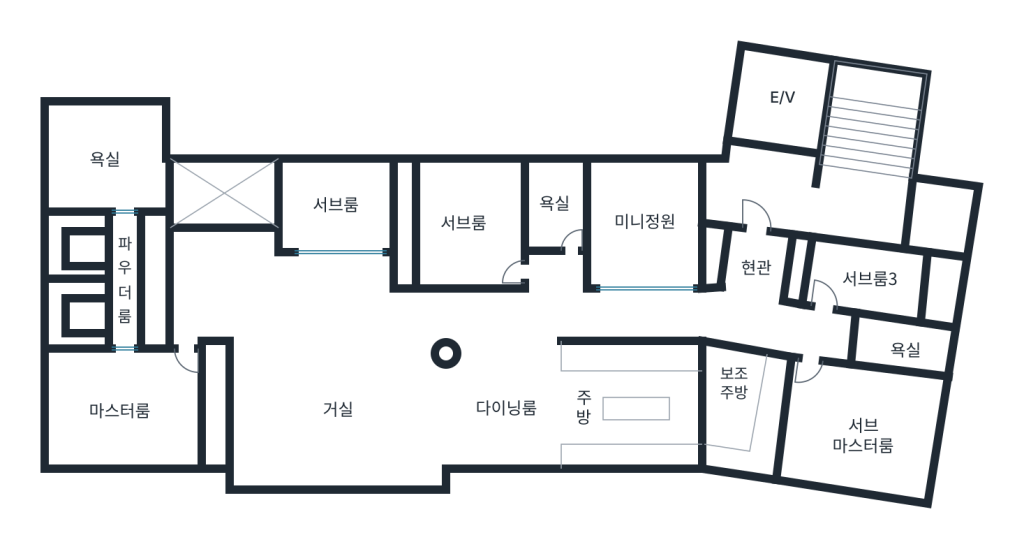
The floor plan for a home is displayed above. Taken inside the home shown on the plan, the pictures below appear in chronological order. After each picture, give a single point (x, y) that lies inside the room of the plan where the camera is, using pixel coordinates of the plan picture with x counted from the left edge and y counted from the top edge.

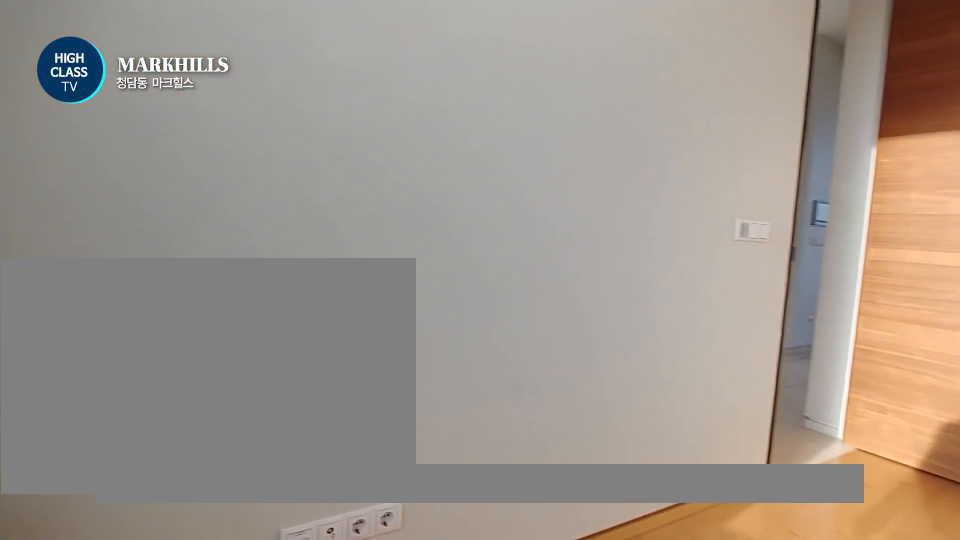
(456, 225)
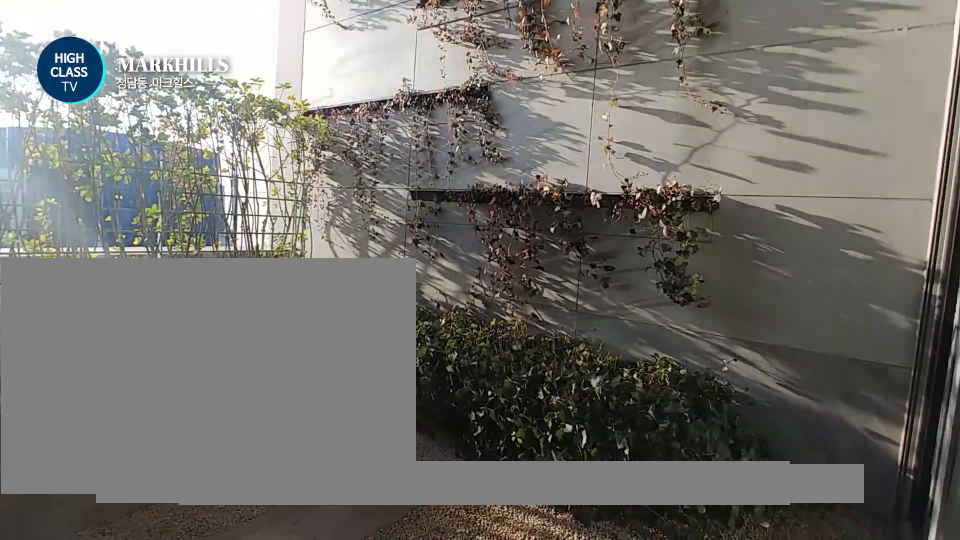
(644, 226)
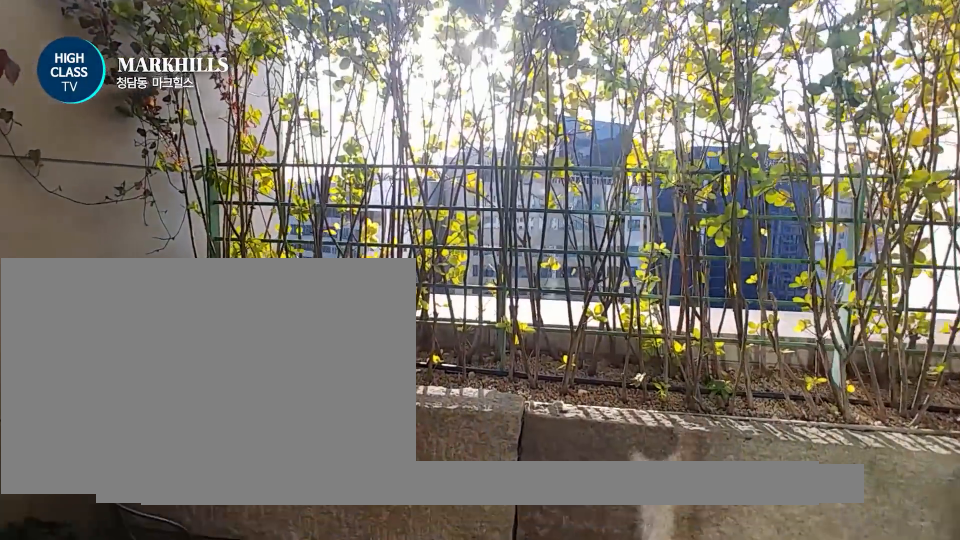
(644, 226)
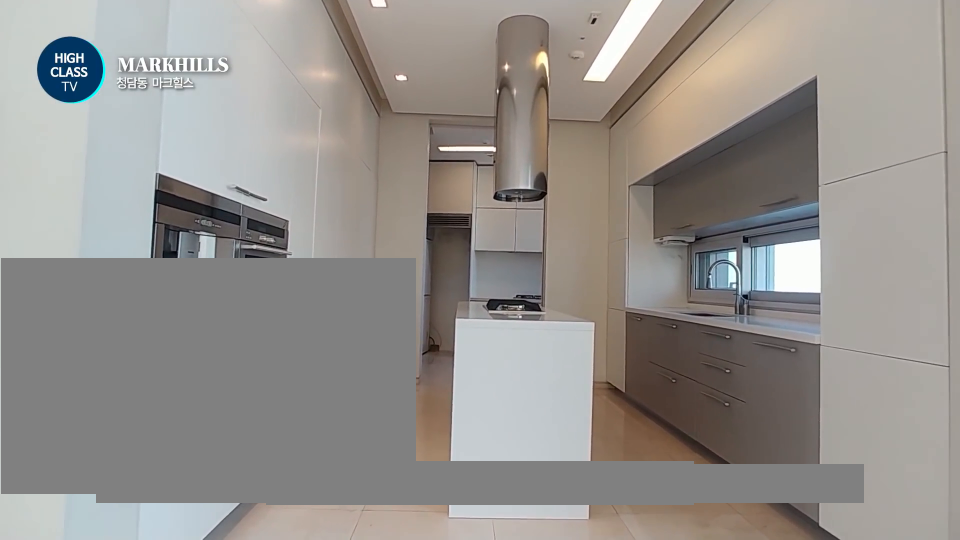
(573, 407)
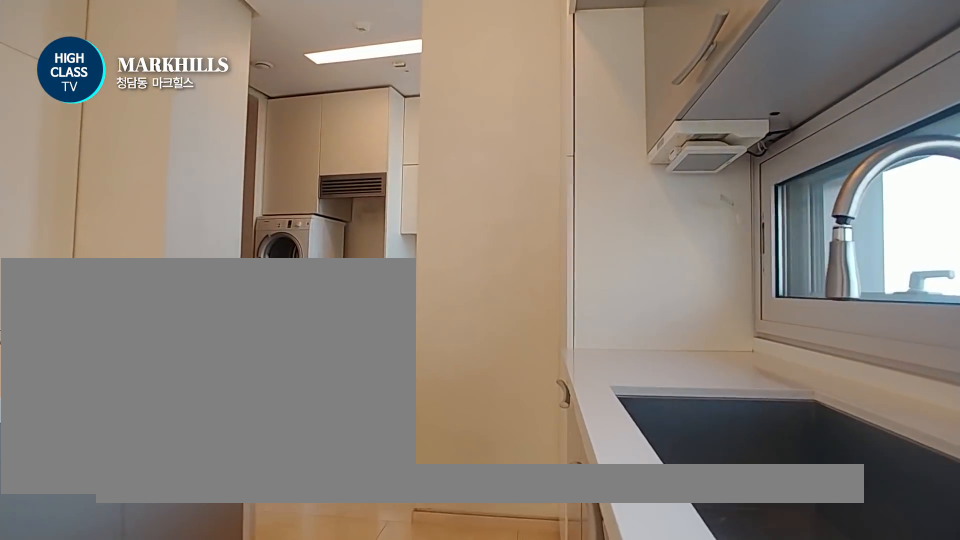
(573, 407)
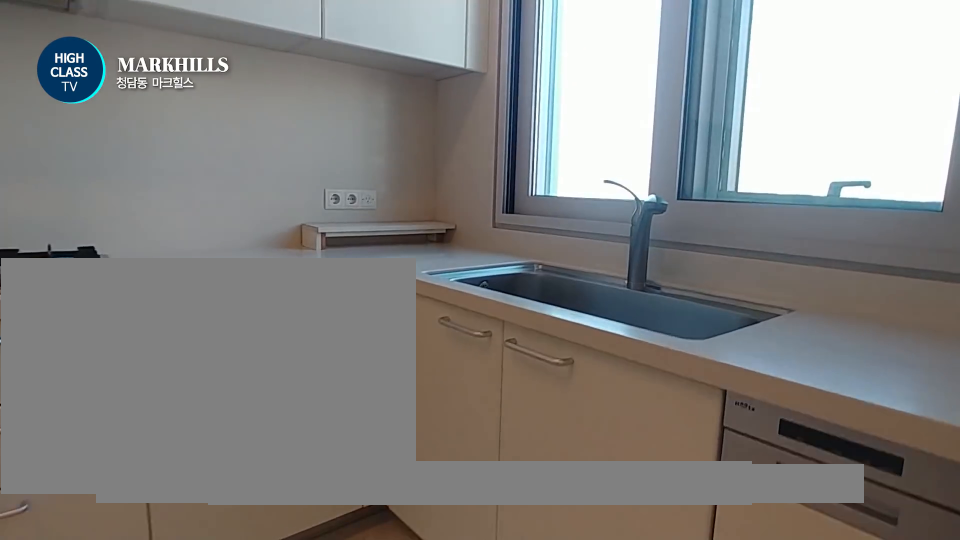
(742, 408)
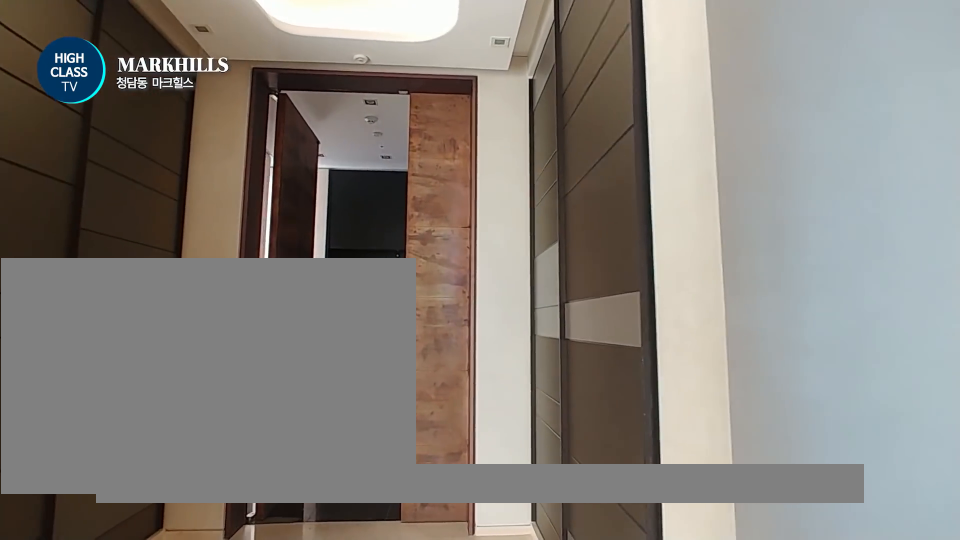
(757, 287)
